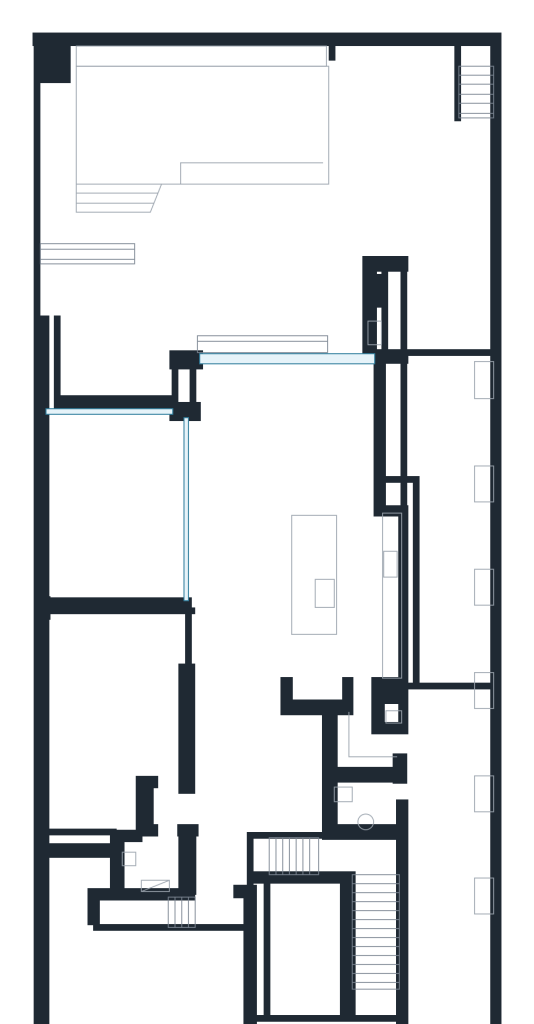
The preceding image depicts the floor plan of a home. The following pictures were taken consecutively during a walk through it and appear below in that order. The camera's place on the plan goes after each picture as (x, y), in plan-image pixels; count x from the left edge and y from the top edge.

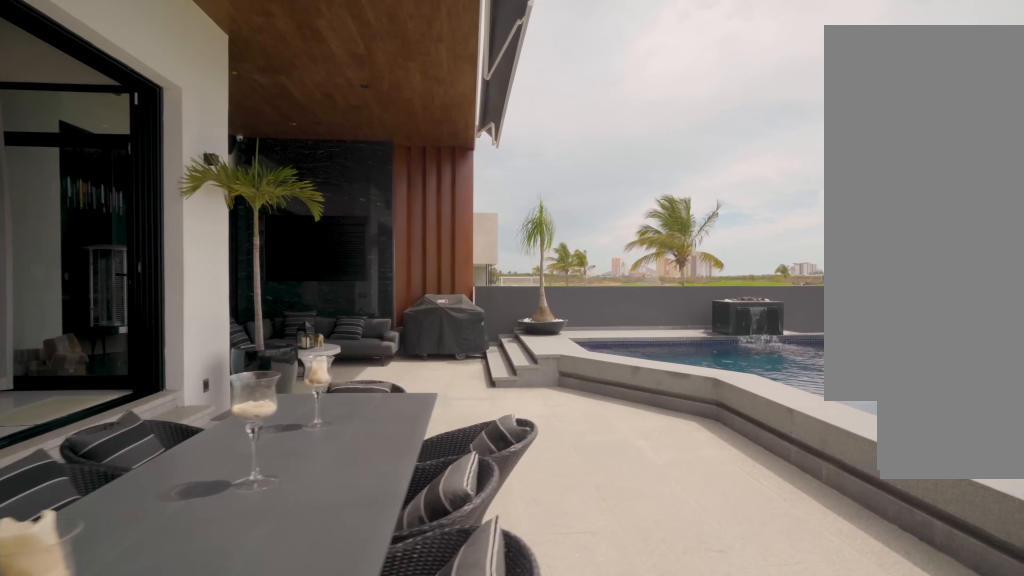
(345, 236)
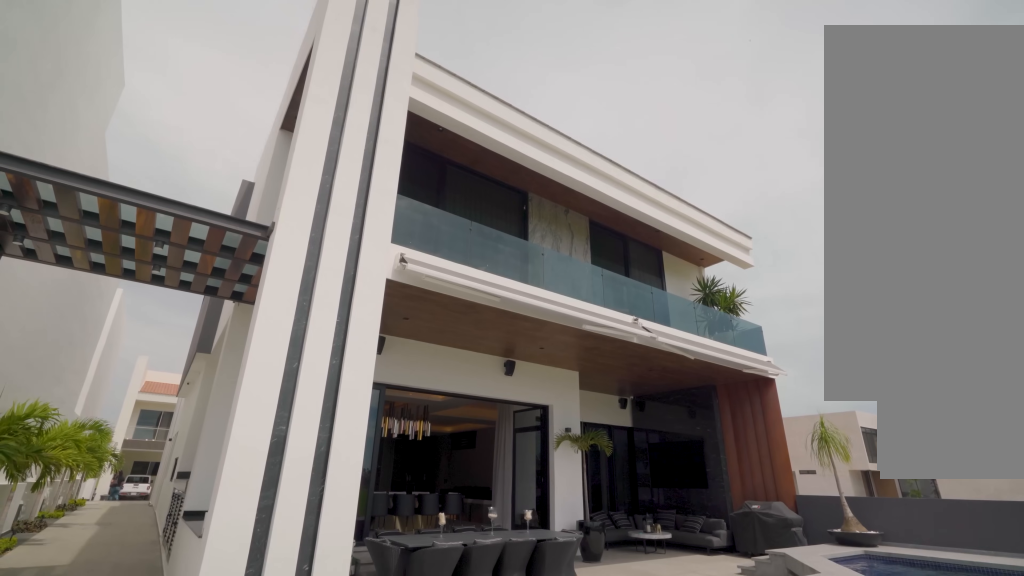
(423, 134)
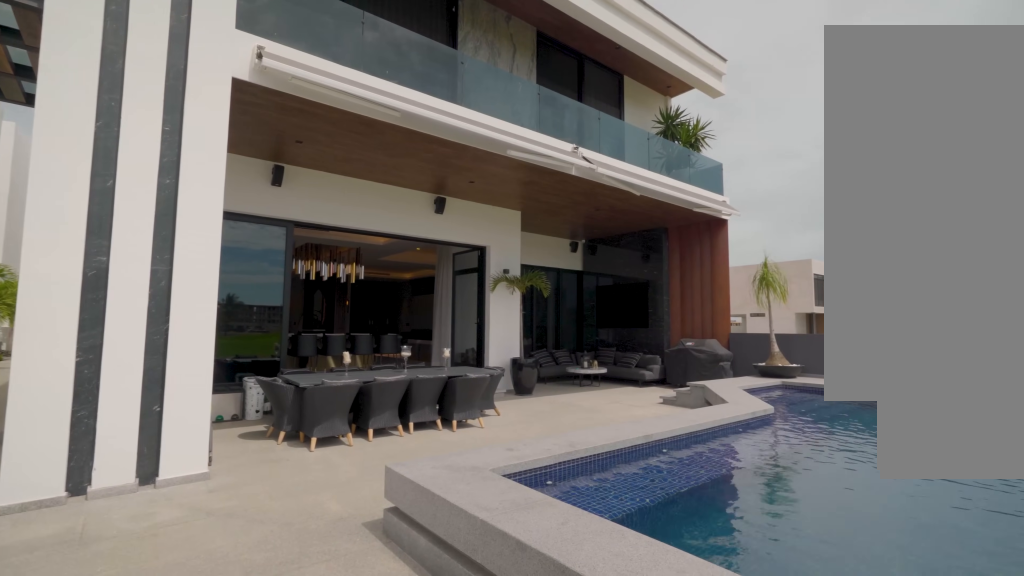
(371, 134)
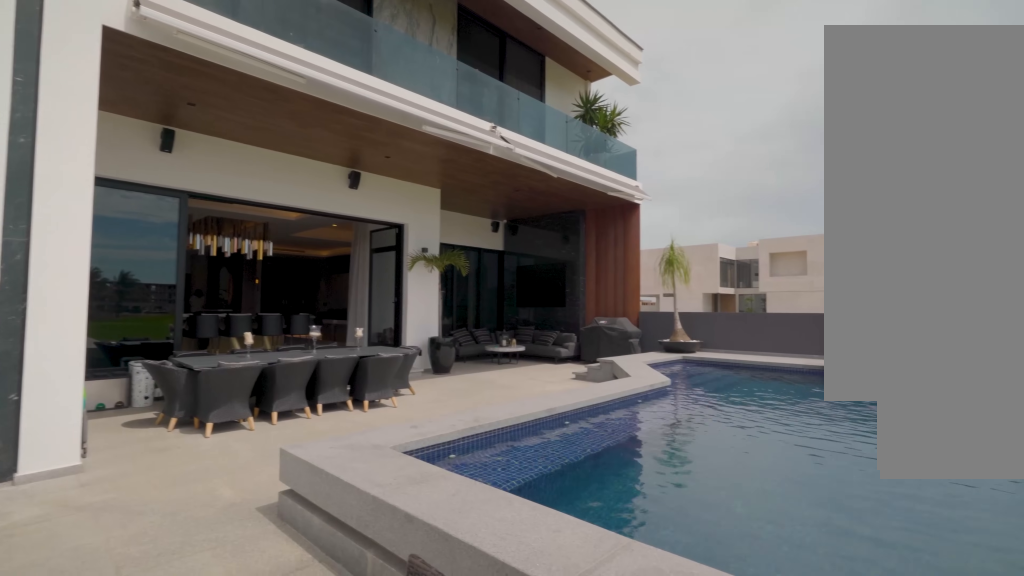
(369, 130)
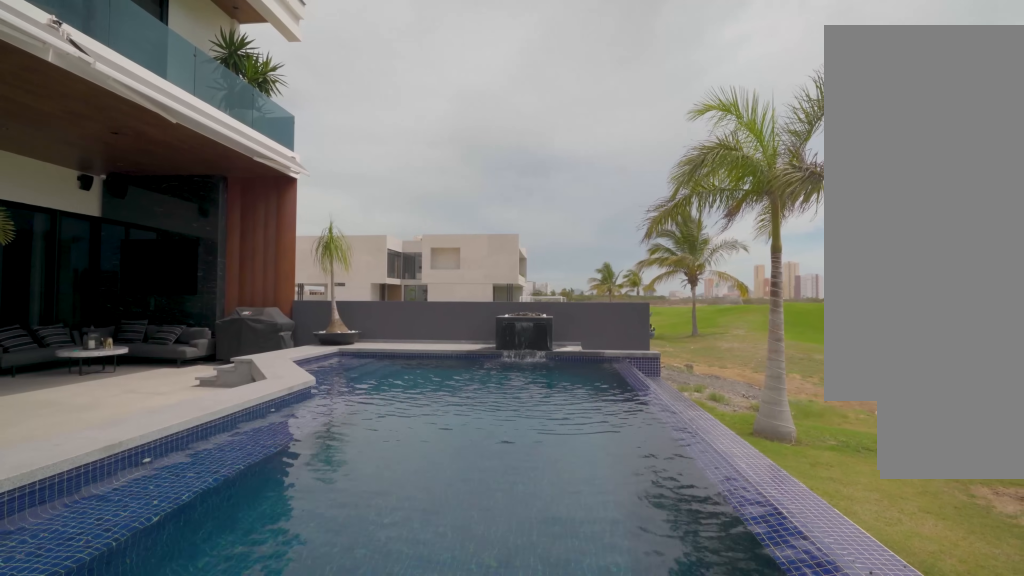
(369, 129)
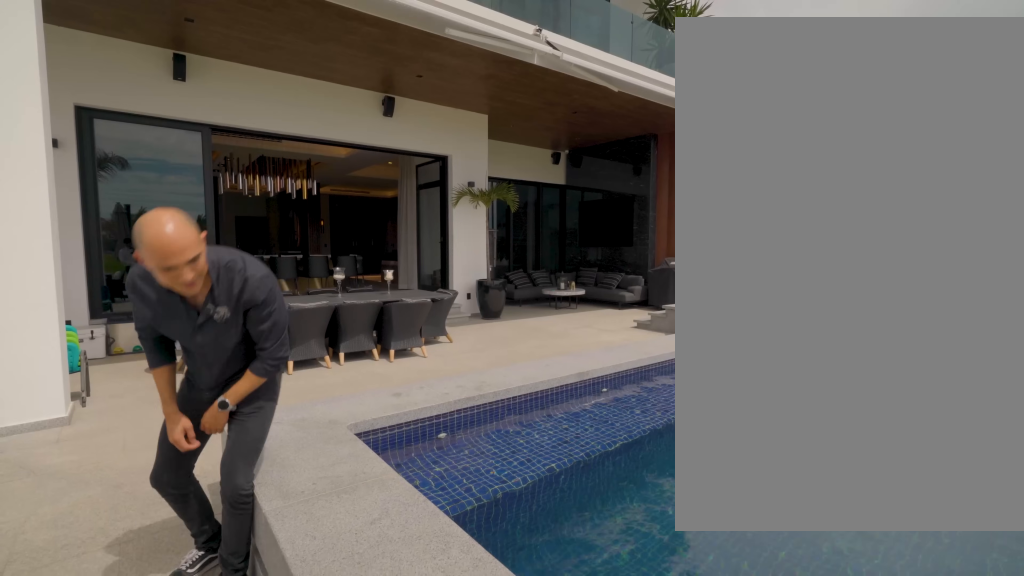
(369, 130)
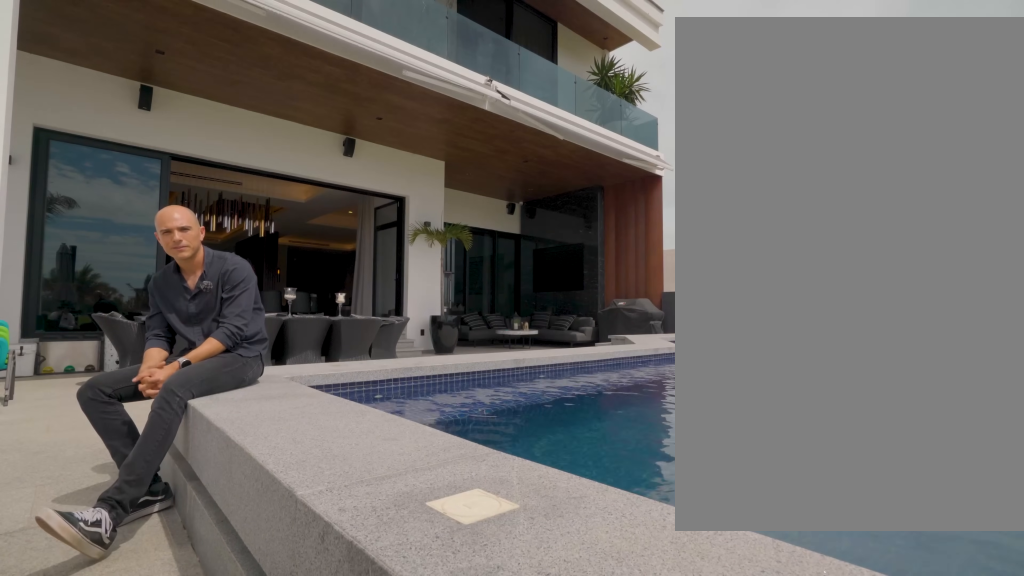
(369, 130)
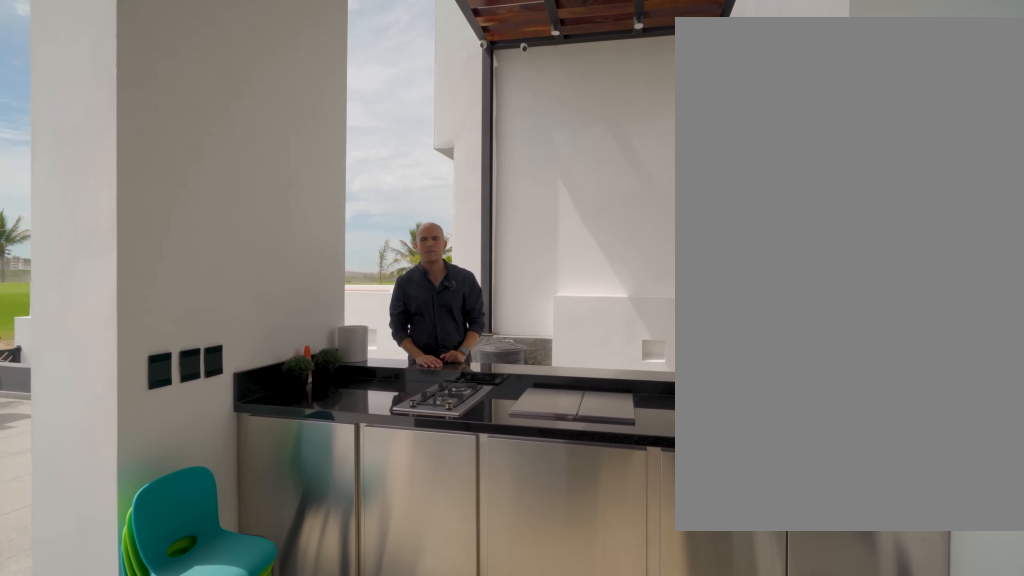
(335, 316)
